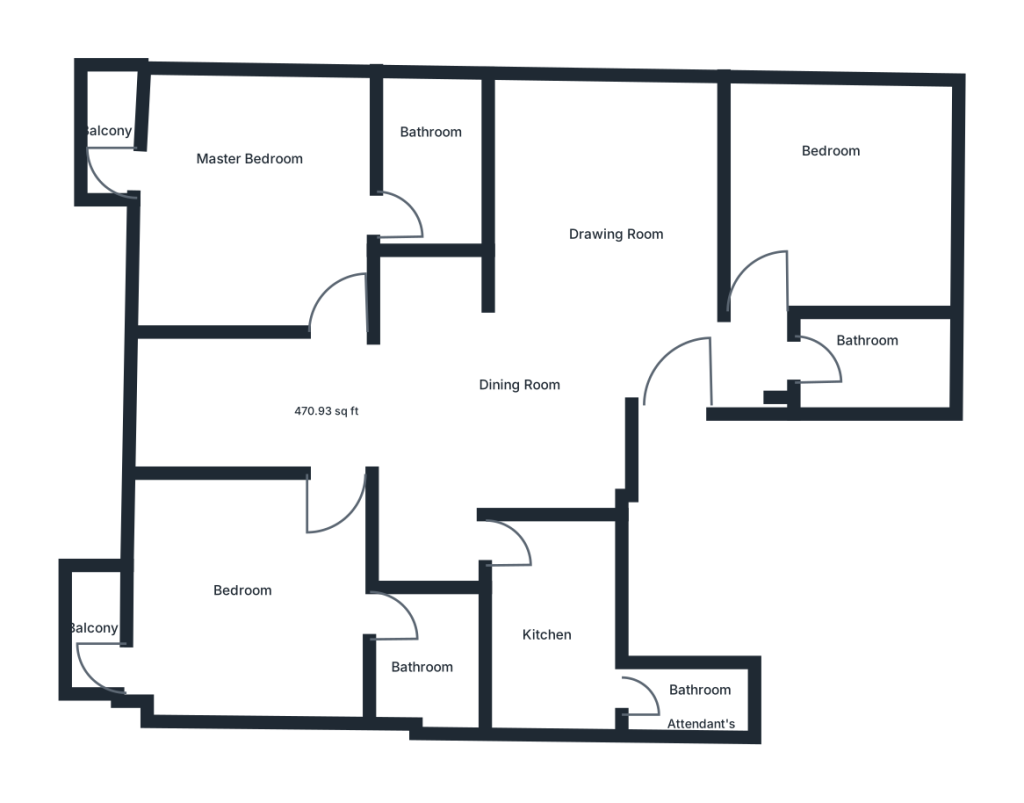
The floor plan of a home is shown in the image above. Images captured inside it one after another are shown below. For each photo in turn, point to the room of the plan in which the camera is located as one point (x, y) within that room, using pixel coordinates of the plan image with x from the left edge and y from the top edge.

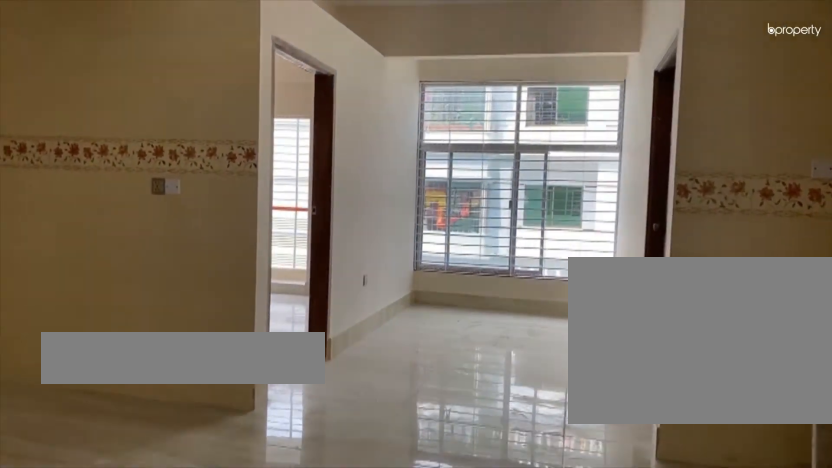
(577, 324)
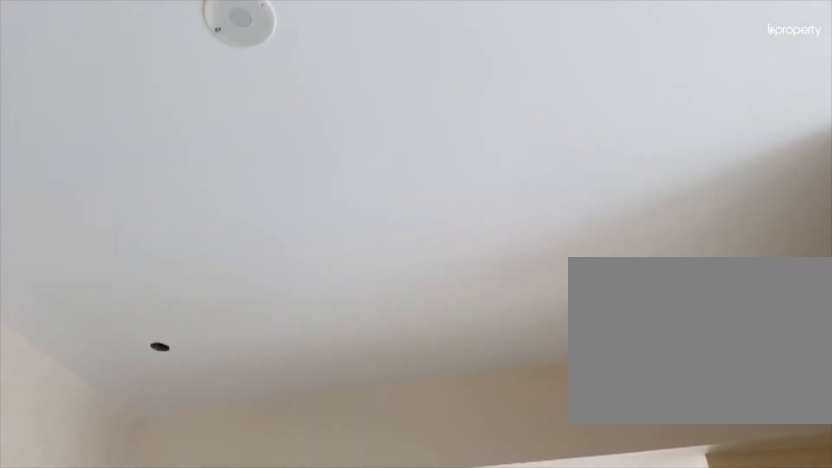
(577, 324)
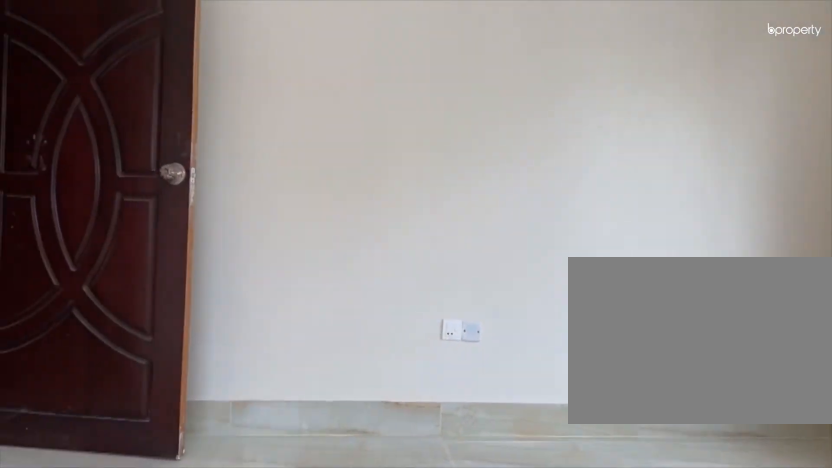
(854, 203)
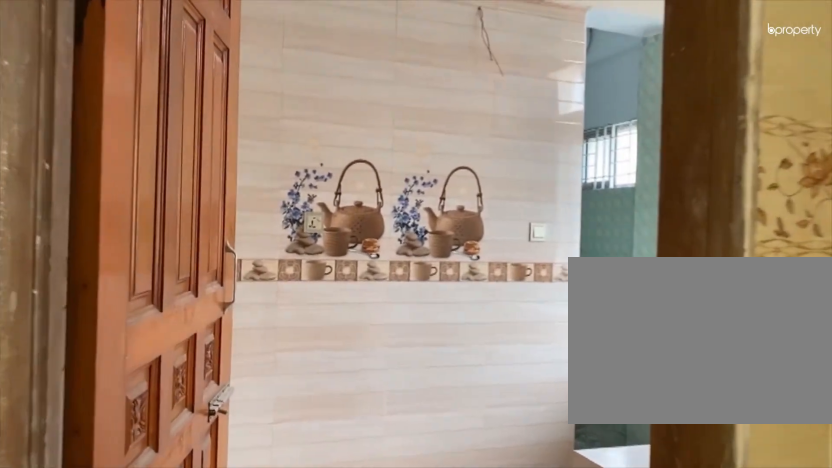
(550, 637)
